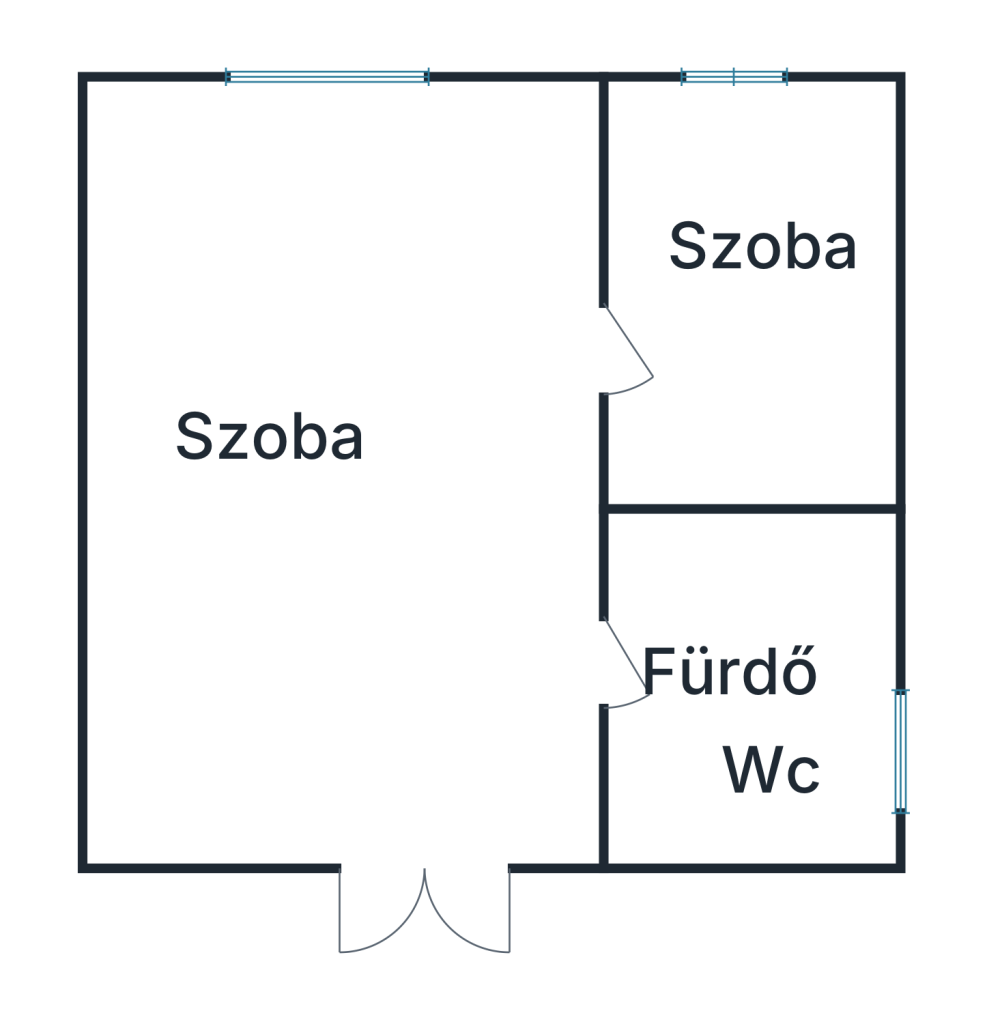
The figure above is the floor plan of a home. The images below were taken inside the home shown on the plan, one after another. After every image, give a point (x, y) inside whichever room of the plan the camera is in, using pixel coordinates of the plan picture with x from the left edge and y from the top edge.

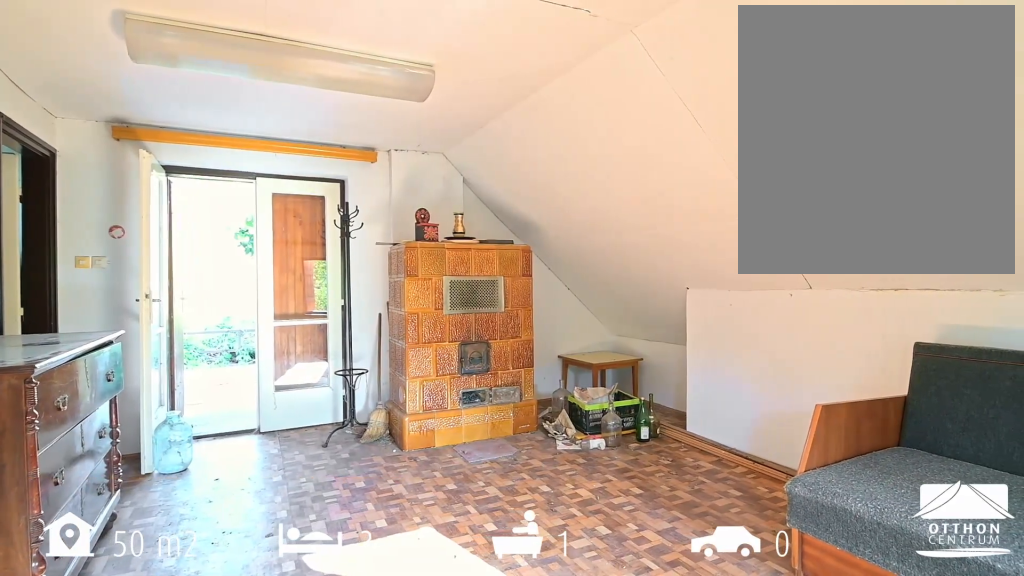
(347, 476)
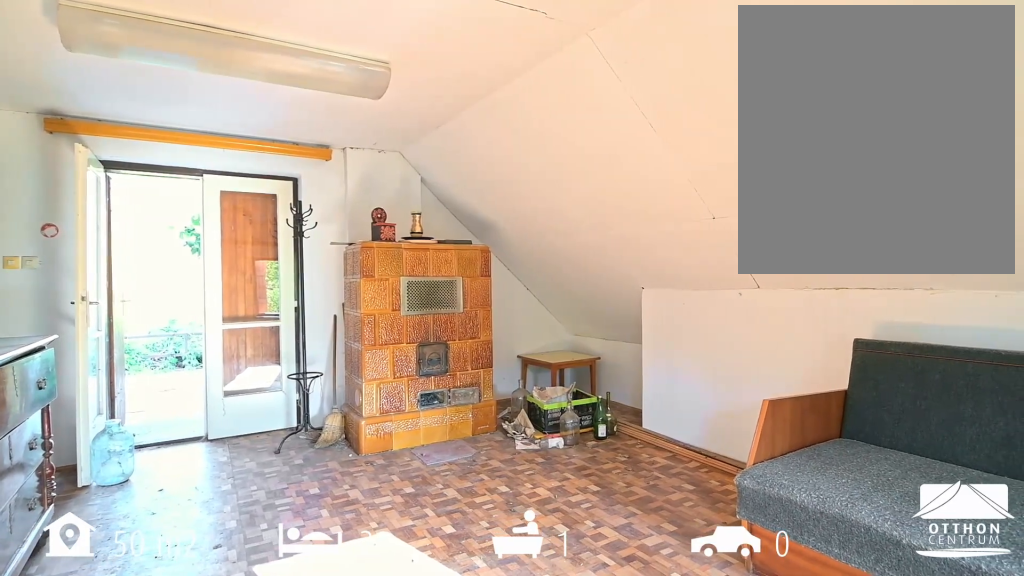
(347, 476)
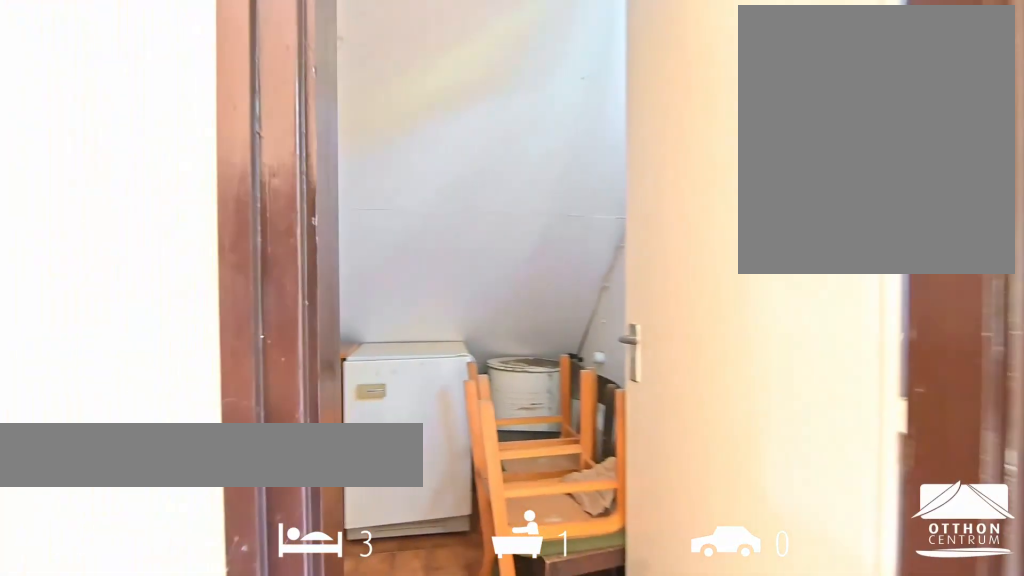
(751, 689)
